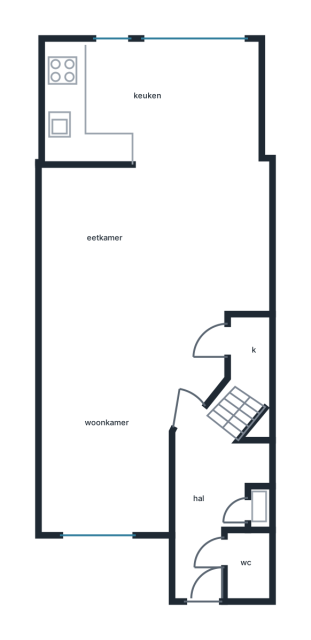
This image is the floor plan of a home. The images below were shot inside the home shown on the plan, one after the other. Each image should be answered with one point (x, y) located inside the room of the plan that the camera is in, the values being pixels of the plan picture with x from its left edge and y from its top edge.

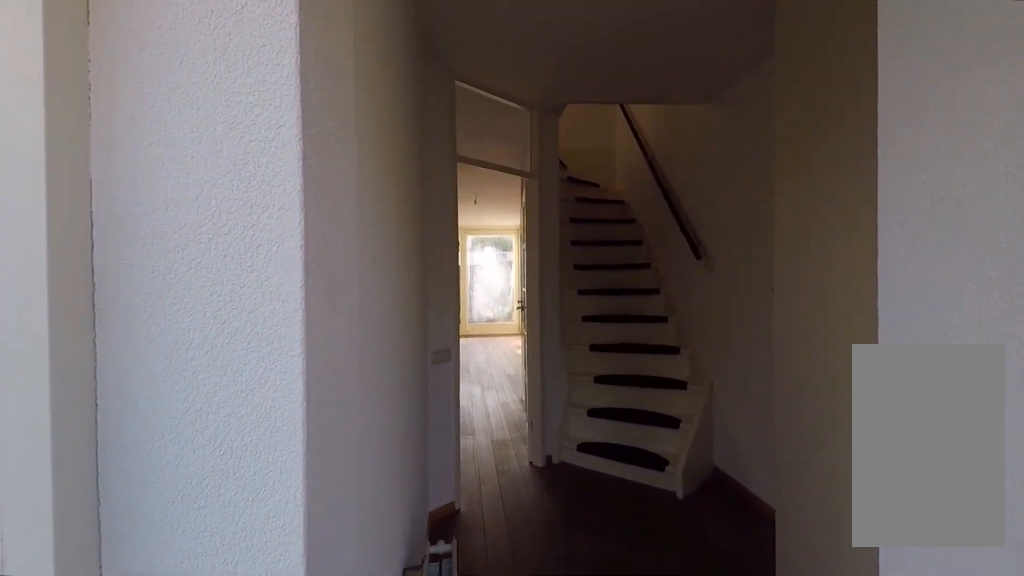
(210, 500)
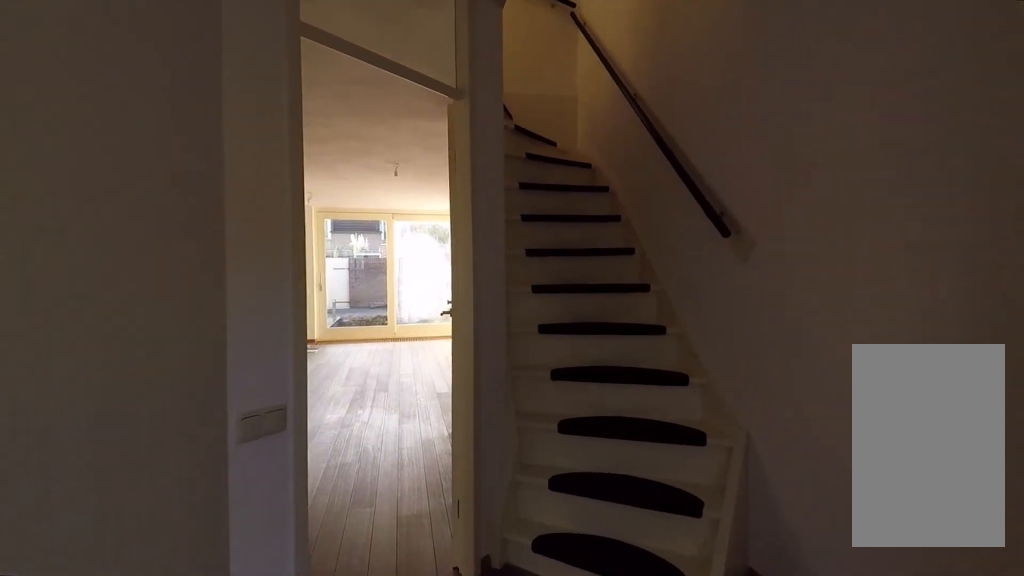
(210, 500)
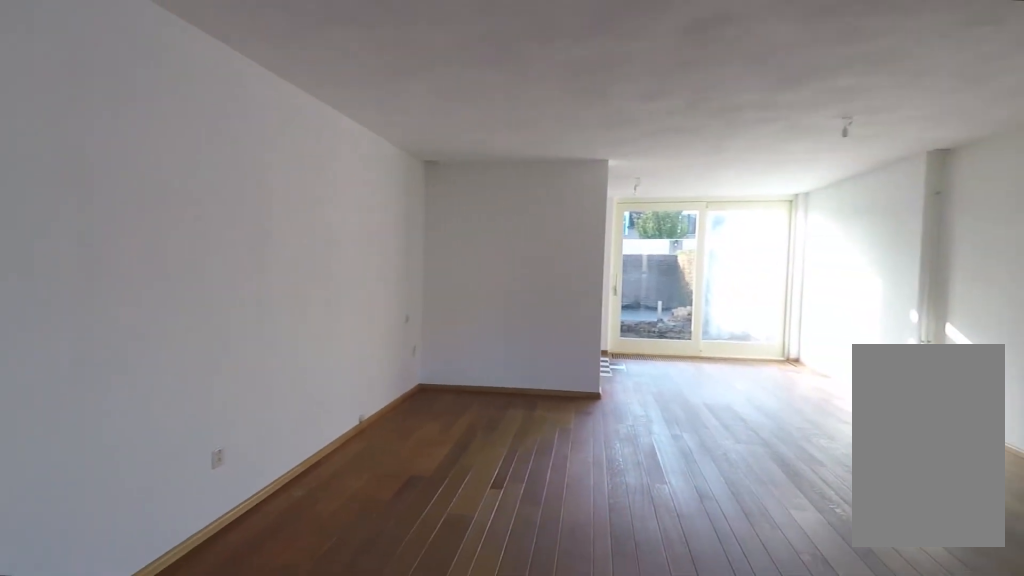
(138, 324)
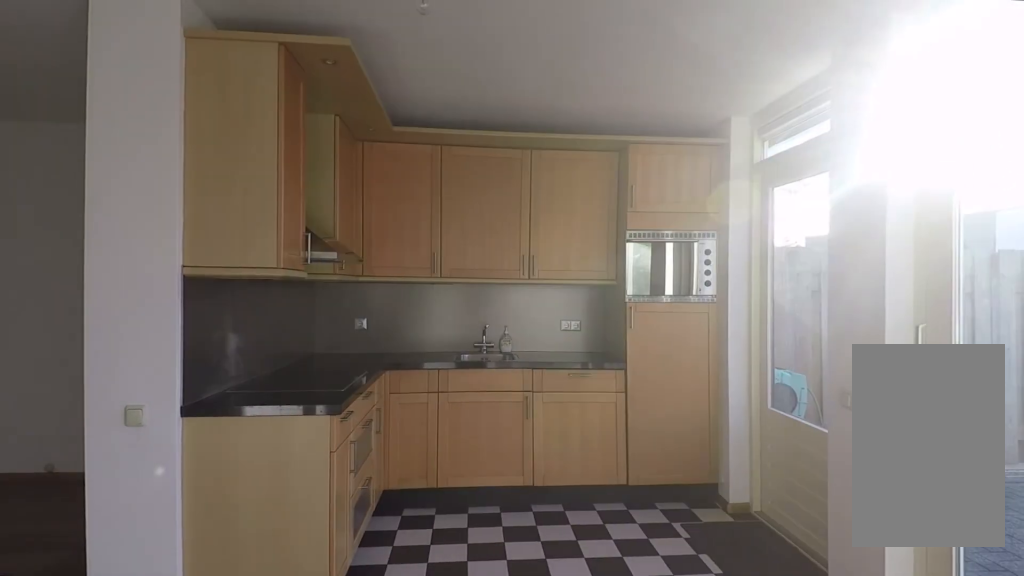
(153, 104)
